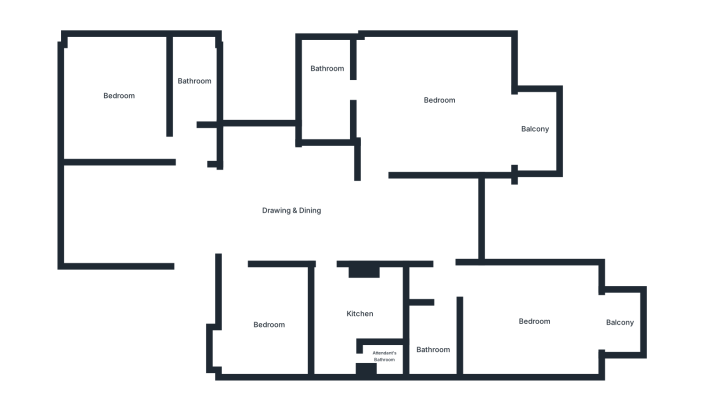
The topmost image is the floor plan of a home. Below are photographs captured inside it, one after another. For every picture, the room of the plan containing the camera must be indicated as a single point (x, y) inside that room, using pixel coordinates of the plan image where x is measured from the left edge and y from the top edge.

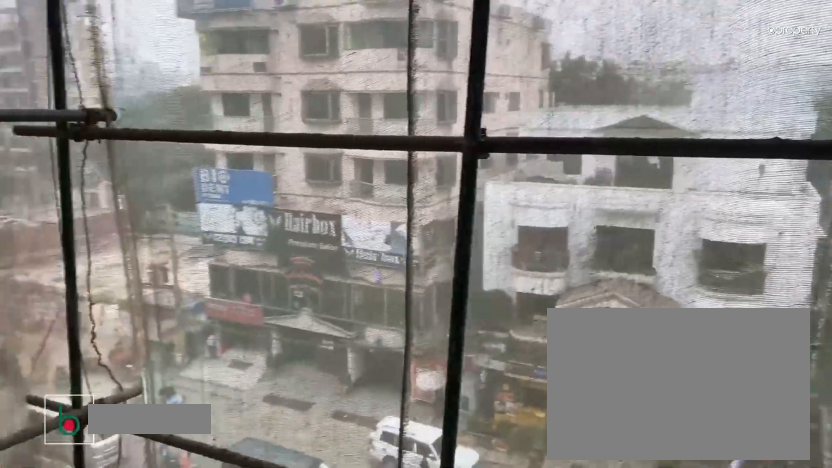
(618, 321)
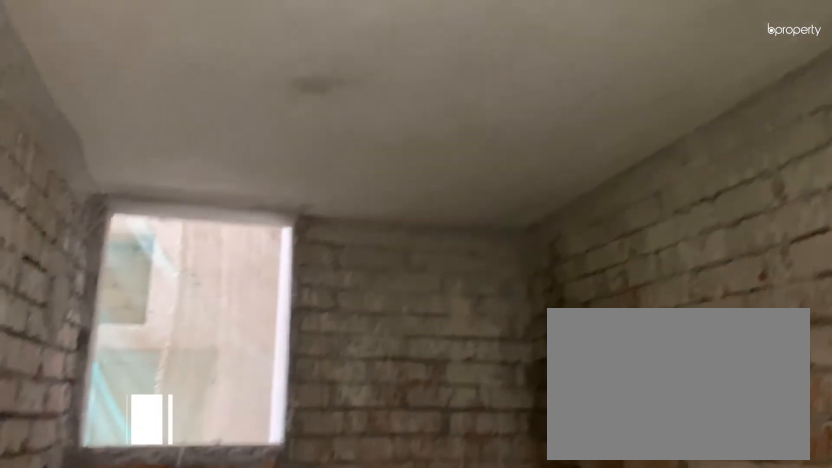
(431, 339)
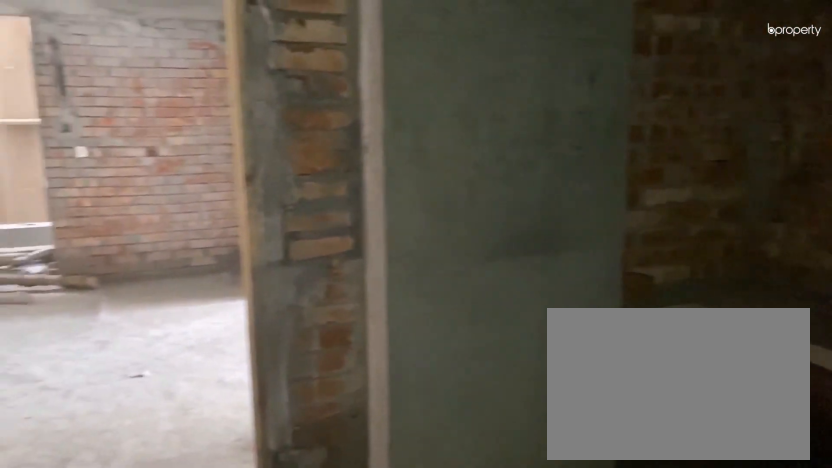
(358, 309)
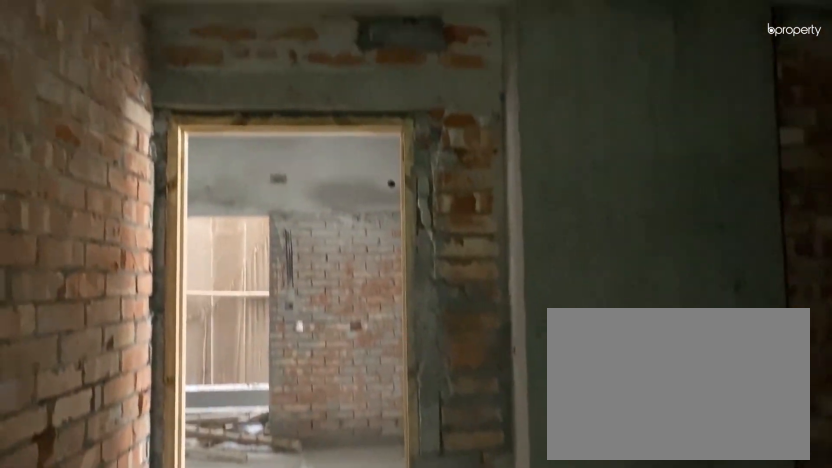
(358, 309)
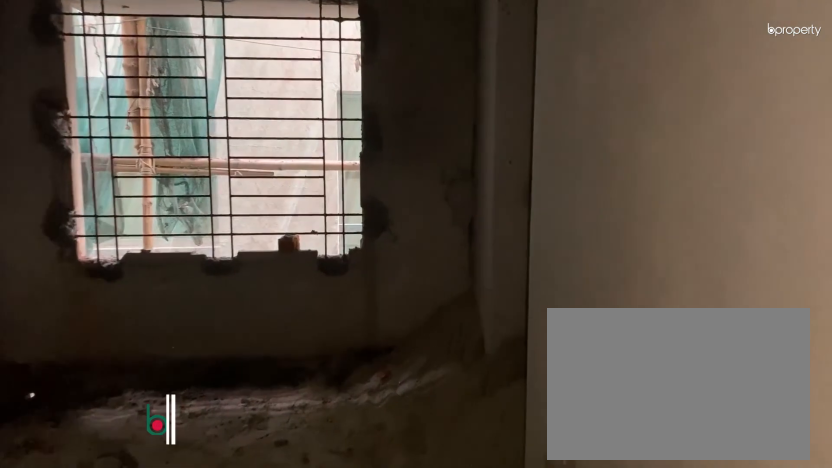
(266, 320)
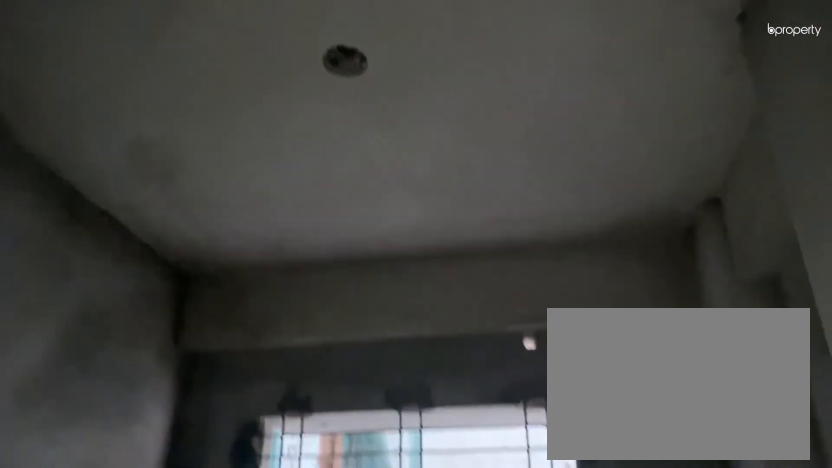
(266, 320)
